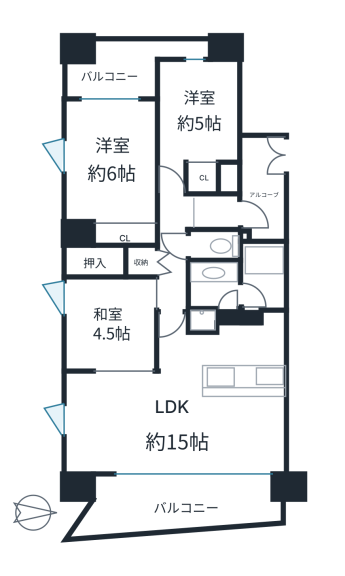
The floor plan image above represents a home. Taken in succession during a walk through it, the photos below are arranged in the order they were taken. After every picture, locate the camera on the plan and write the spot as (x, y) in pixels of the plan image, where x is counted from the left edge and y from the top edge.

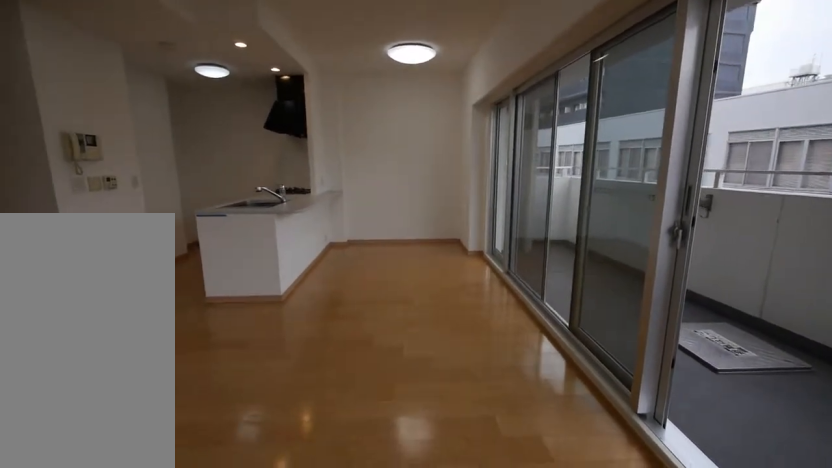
(111, 410)
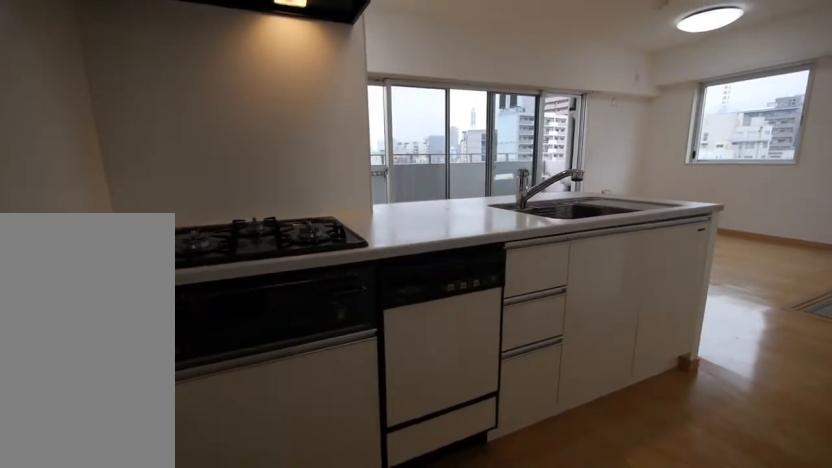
(225, 347)
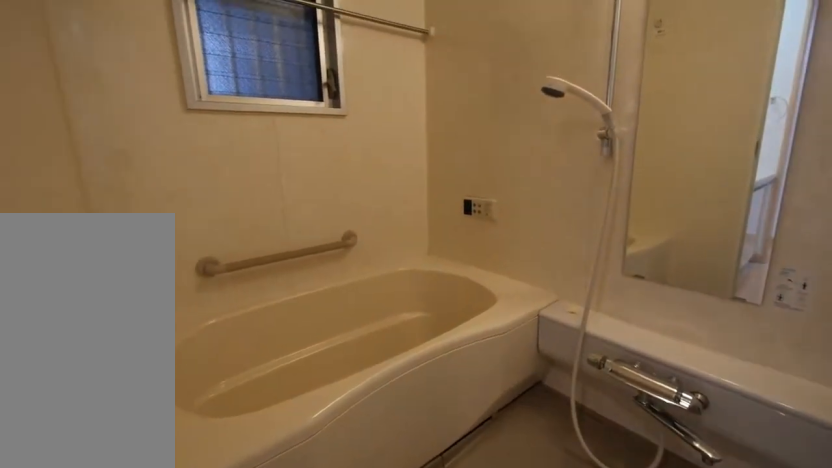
(225, 288)
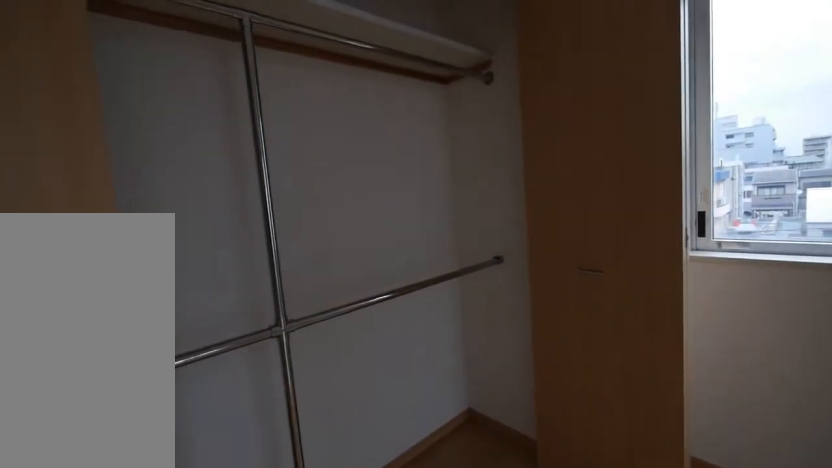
(99, 189)
